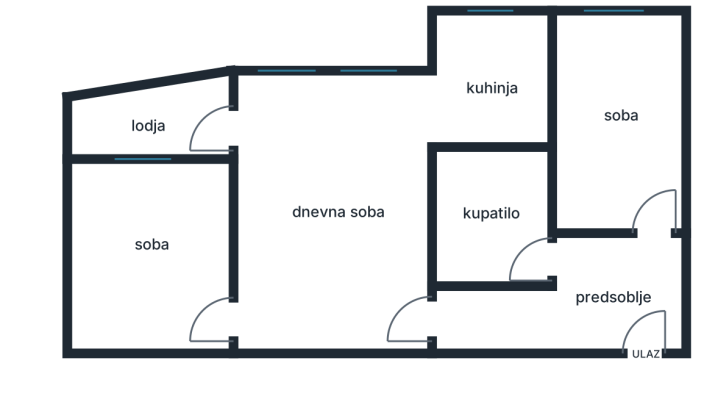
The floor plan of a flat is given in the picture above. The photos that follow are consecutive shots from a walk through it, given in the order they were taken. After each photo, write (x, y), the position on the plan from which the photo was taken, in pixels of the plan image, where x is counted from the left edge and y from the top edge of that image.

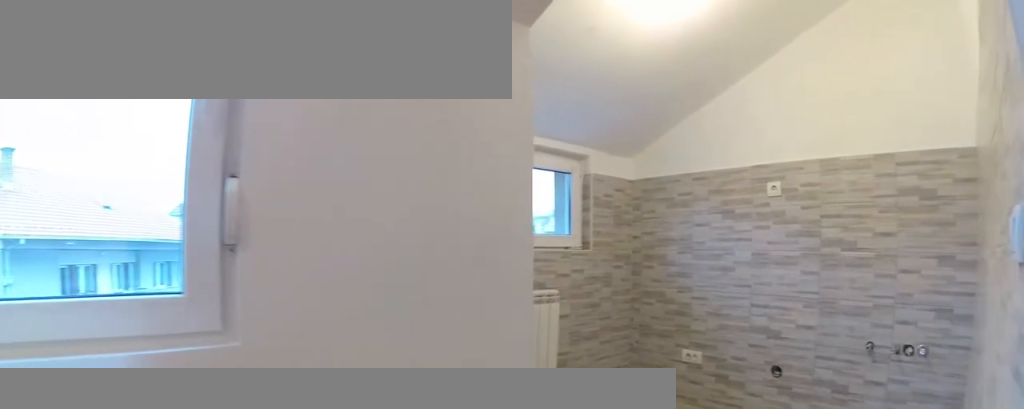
(398, 165)
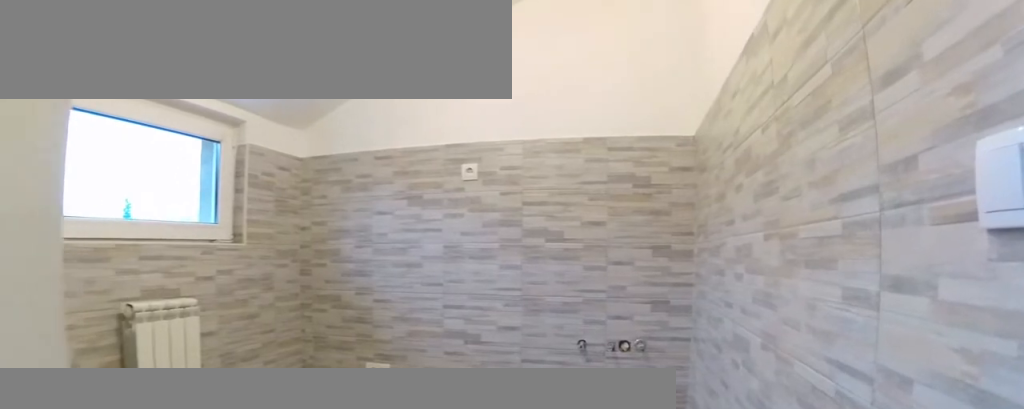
(412, 134)
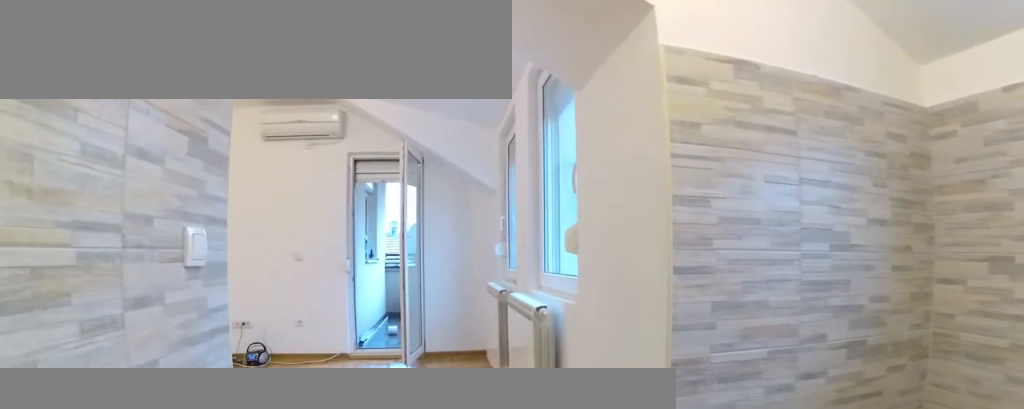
(527, 109)
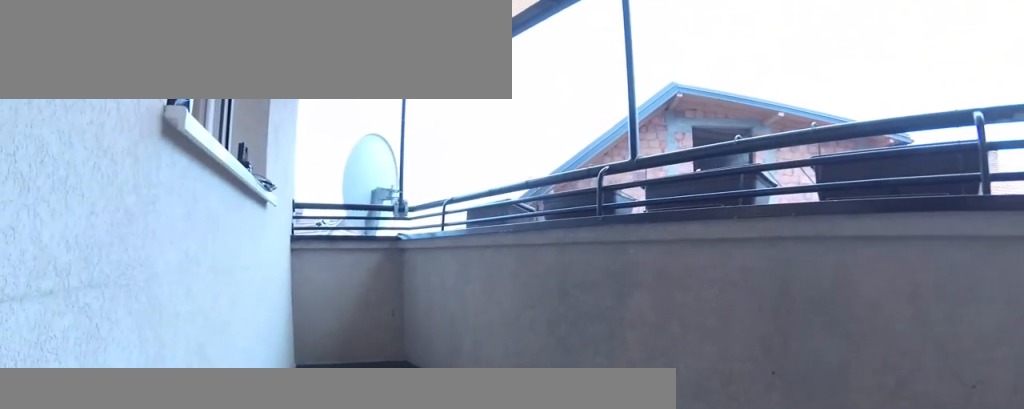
(237, 117)
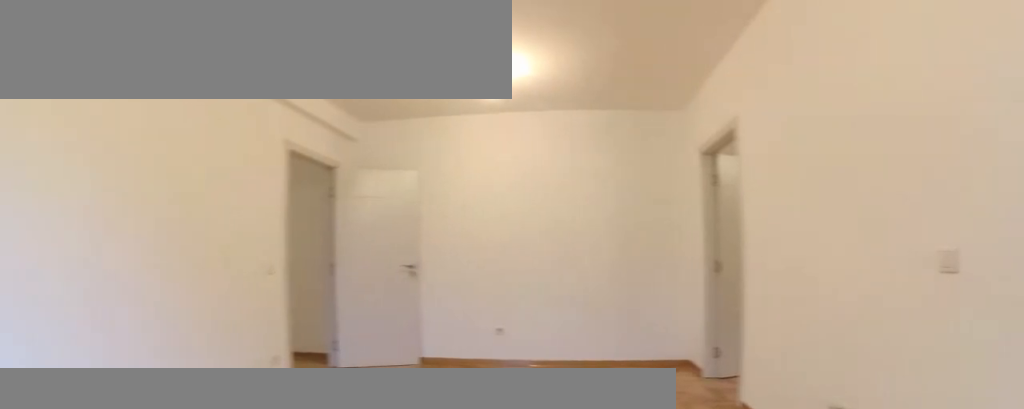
(271, 95)
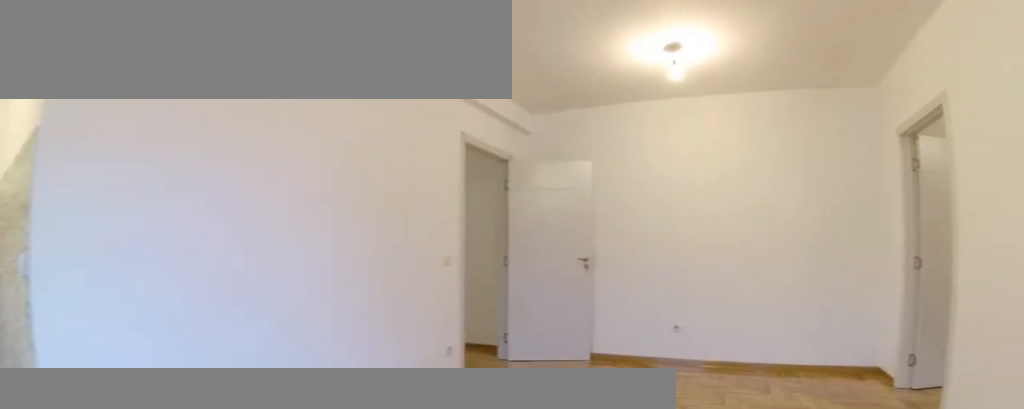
(261, 116)
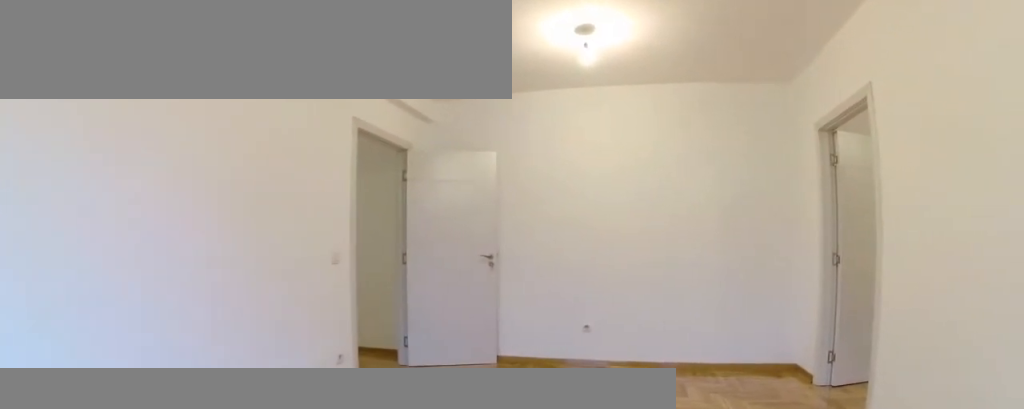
(262, 130)
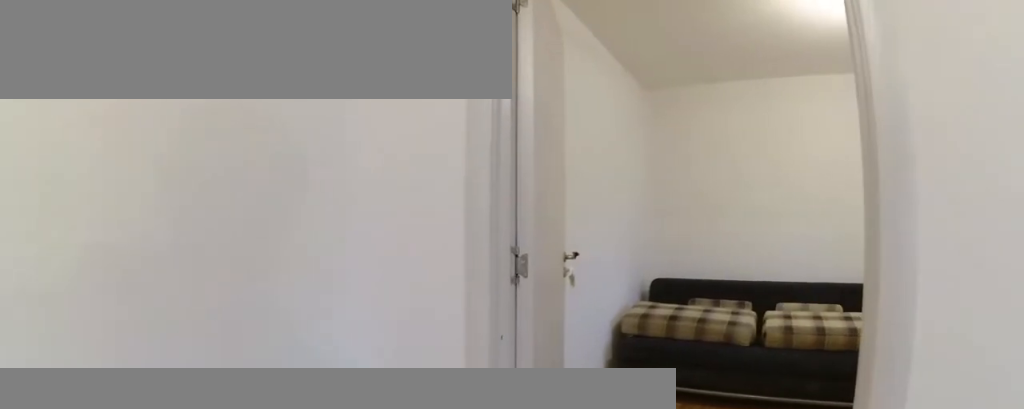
(287, 296)
